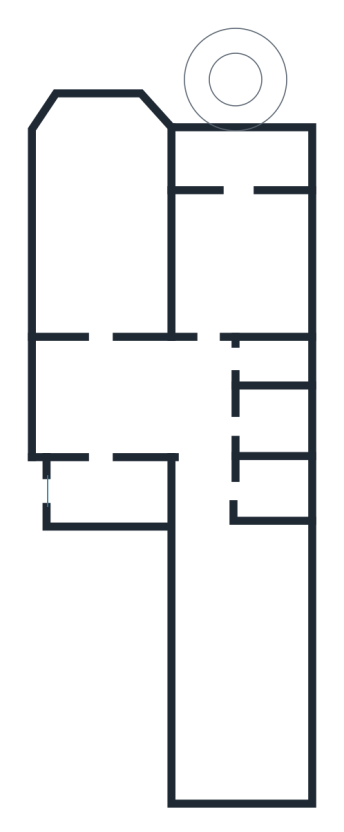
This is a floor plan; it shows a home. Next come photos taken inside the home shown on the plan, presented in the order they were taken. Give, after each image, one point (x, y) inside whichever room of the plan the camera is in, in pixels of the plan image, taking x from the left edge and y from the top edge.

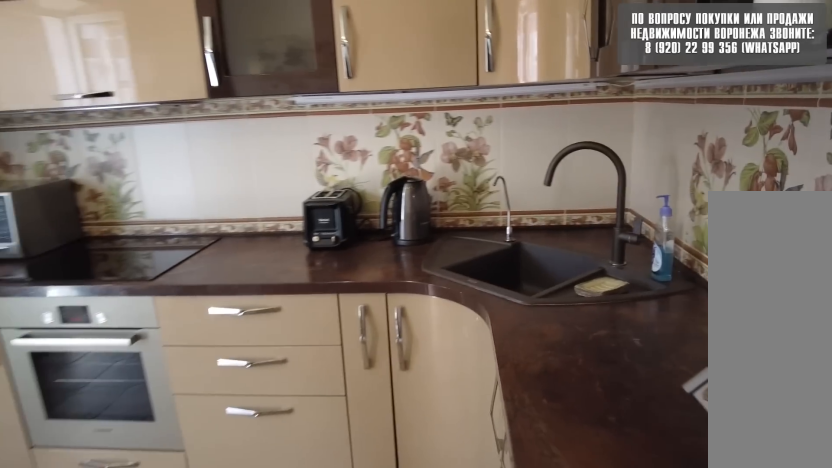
(245, 293)
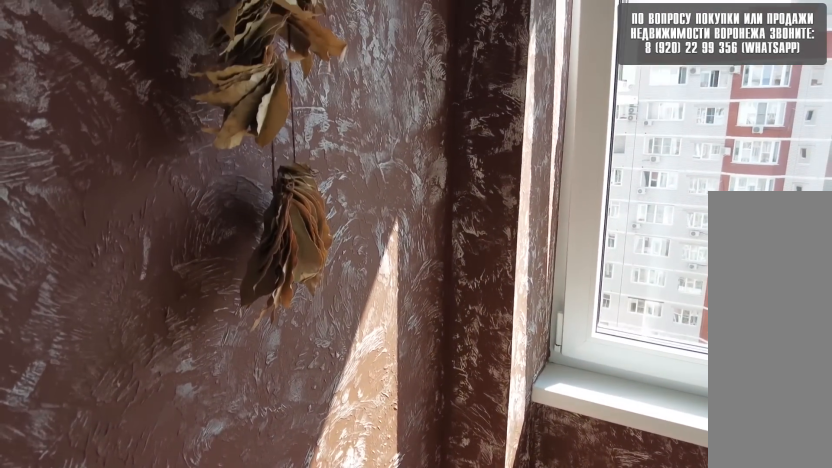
(235, 170)
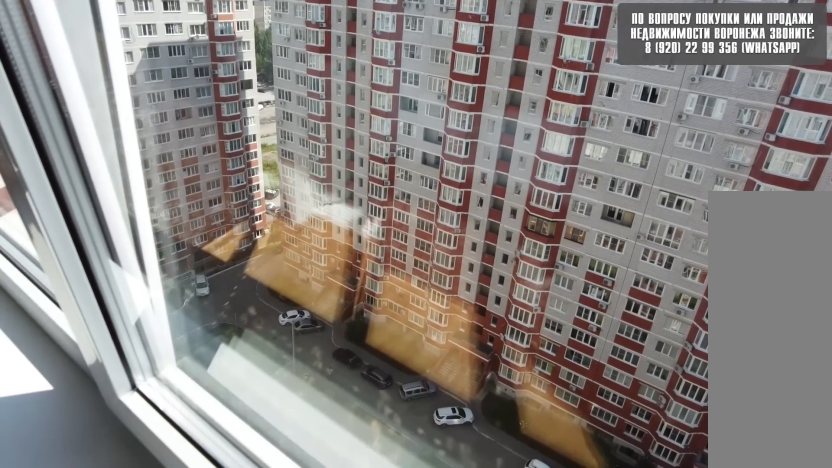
(235, 170)
